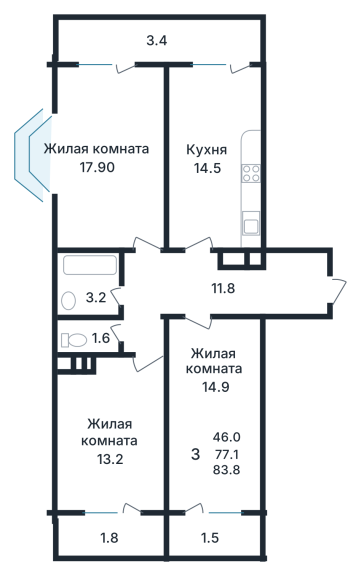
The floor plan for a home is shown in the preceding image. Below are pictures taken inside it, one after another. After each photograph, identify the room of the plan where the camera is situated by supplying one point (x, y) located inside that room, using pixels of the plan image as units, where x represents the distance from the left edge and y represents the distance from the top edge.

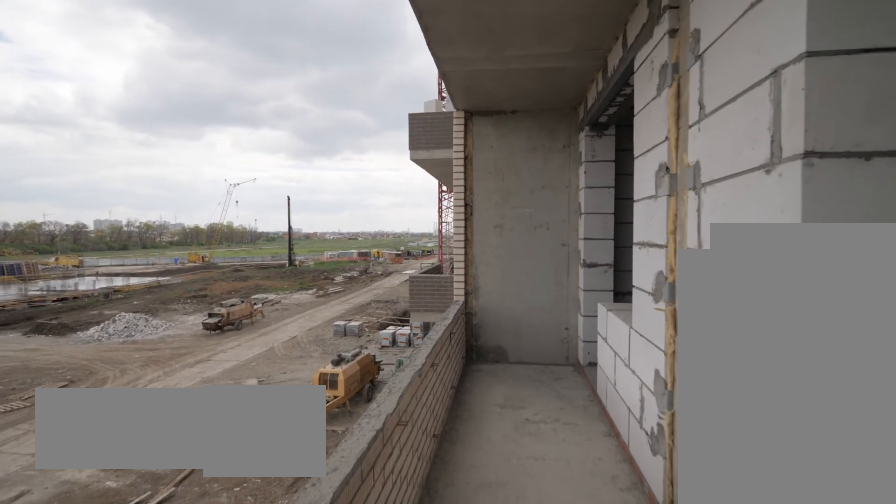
(158, 39)
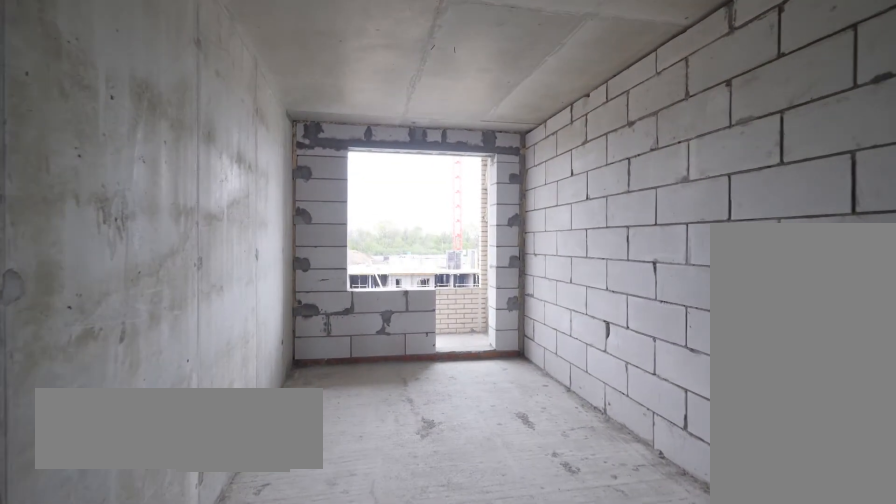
(215, 158)
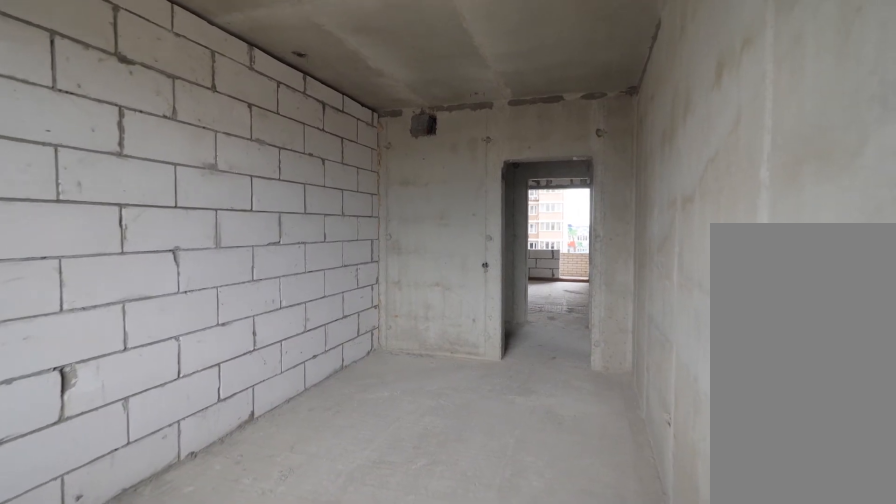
(215, 158)
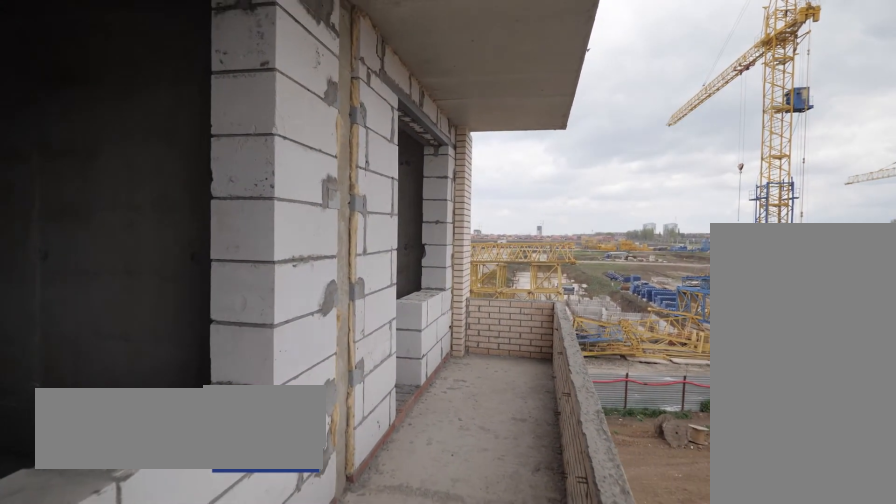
(158, 40)
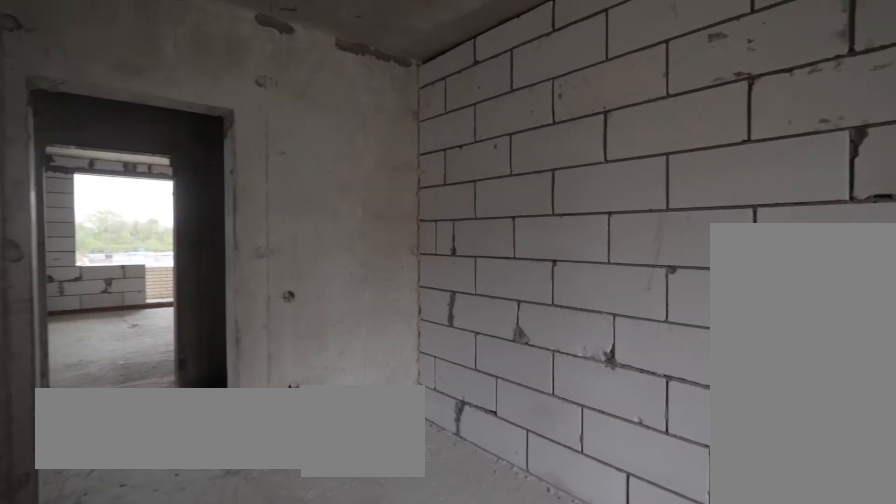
(214, 414)
